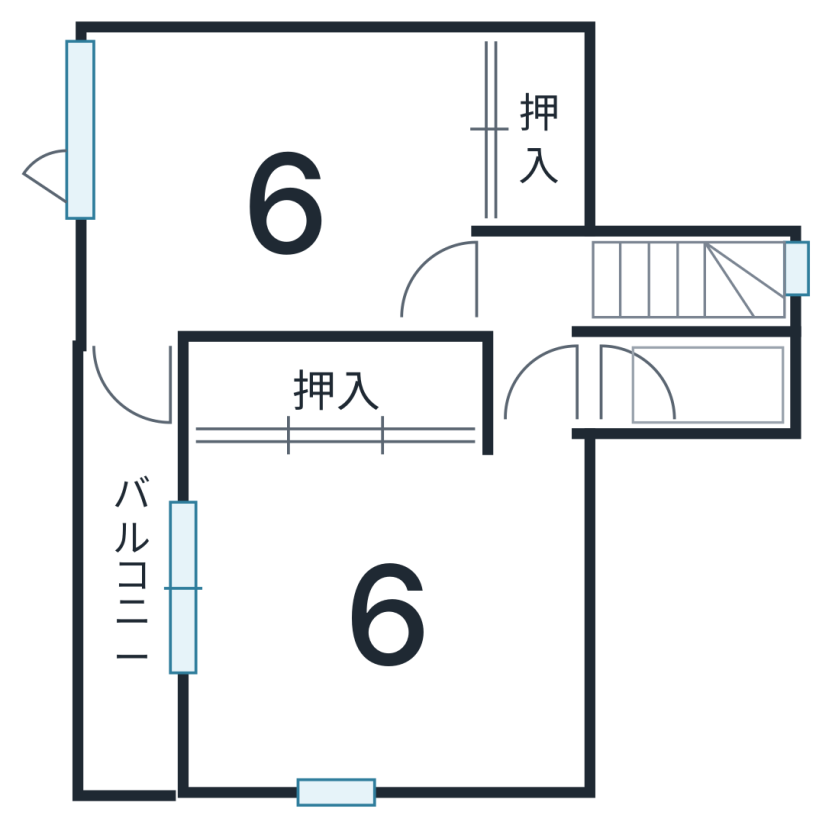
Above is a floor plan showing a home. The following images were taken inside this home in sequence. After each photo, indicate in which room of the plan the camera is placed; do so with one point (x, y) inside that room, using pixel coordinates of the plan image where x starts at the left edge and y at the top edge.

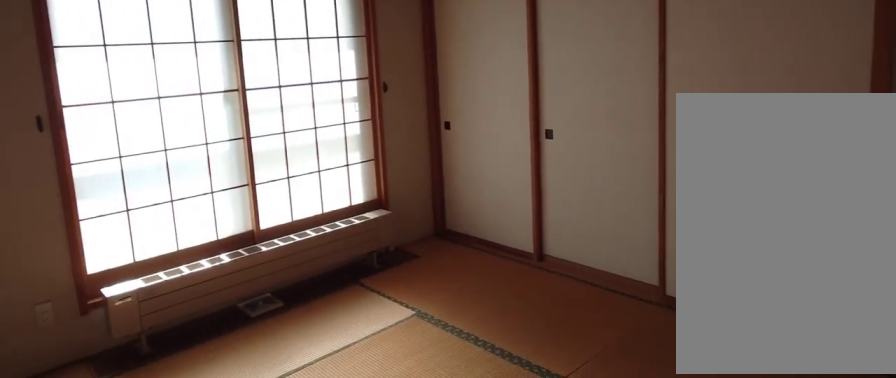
(385, 583)
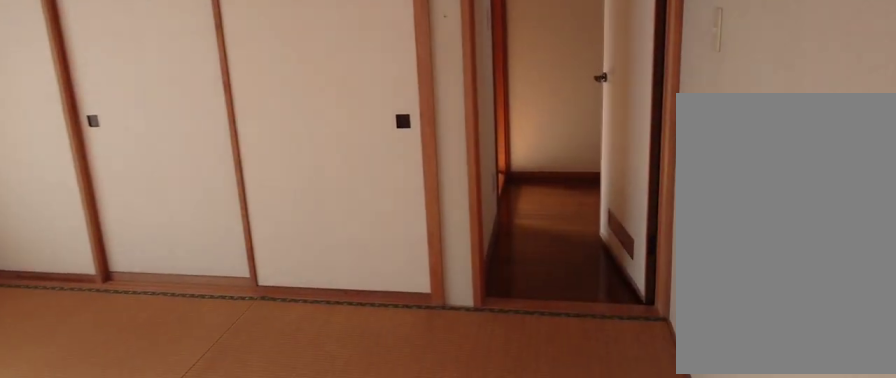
(385, 583)
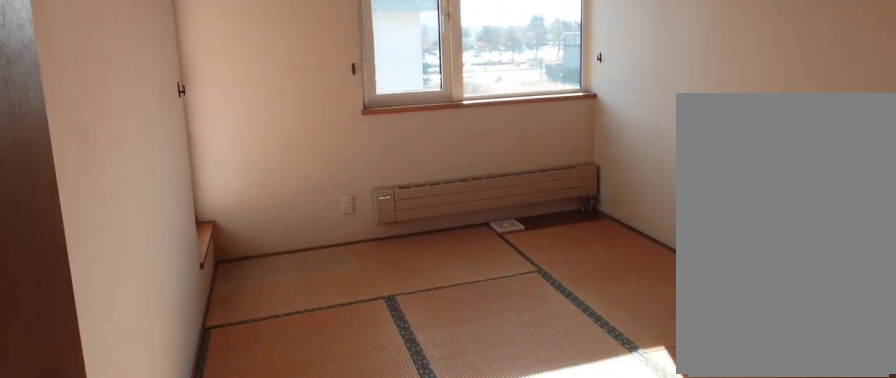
(301, 213)
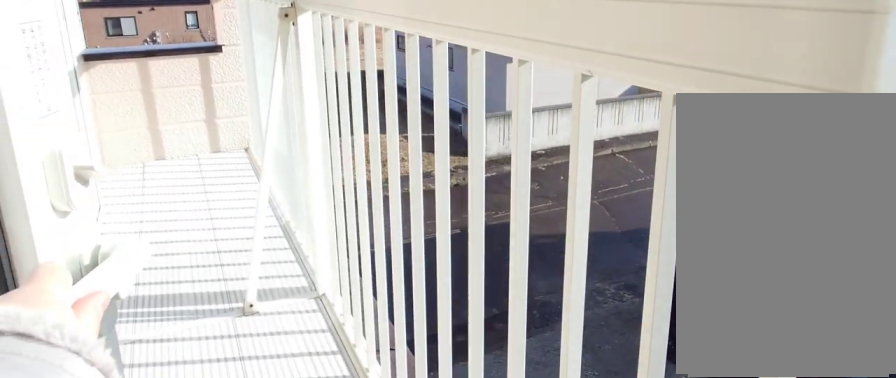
(135, 570)
